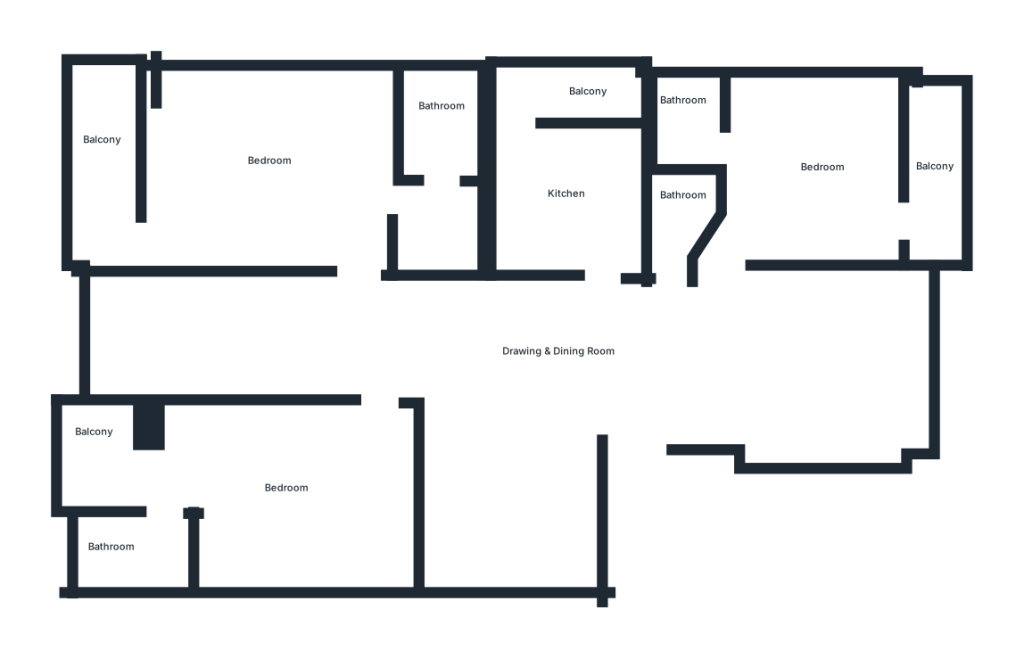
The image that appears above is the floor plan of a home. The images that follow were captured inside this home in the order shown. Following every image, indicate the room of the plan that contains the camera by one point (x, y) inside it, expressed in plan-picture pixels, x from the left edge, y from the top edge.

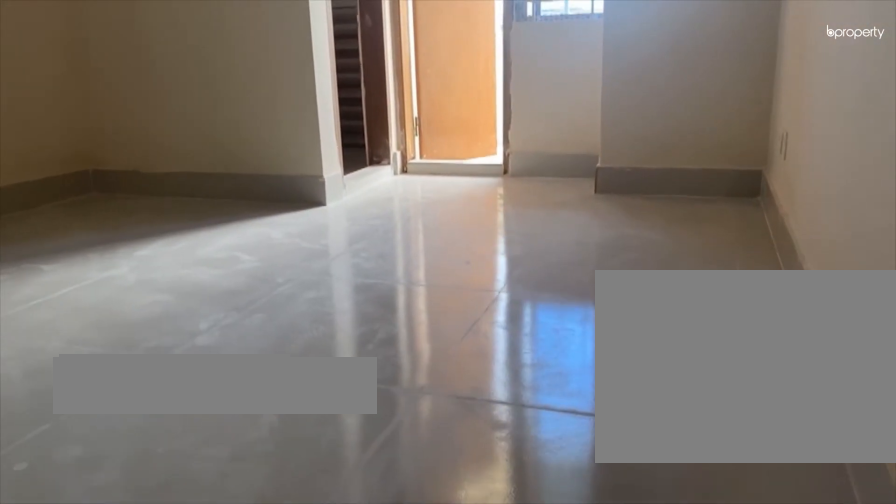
(281, 488)
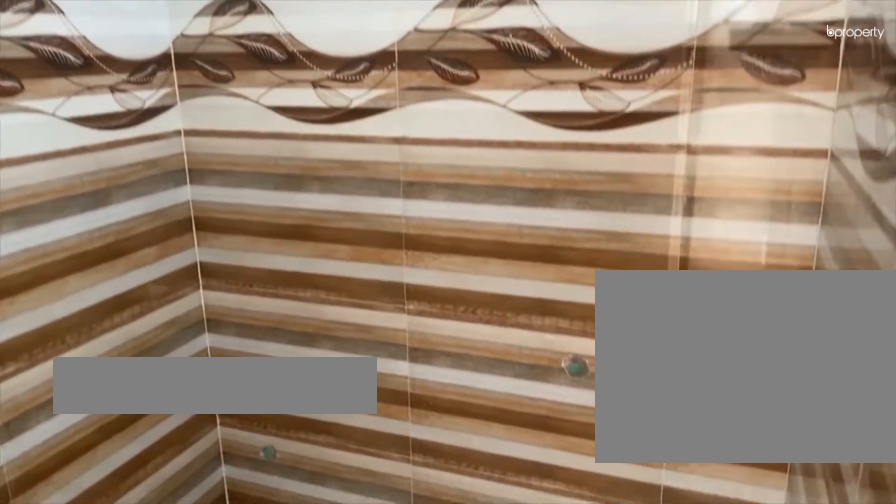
(127, 545)
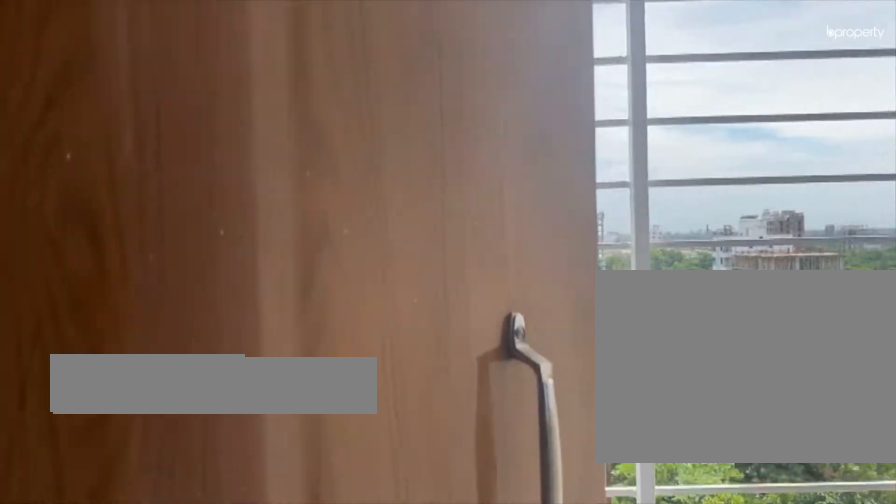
(90, 435)
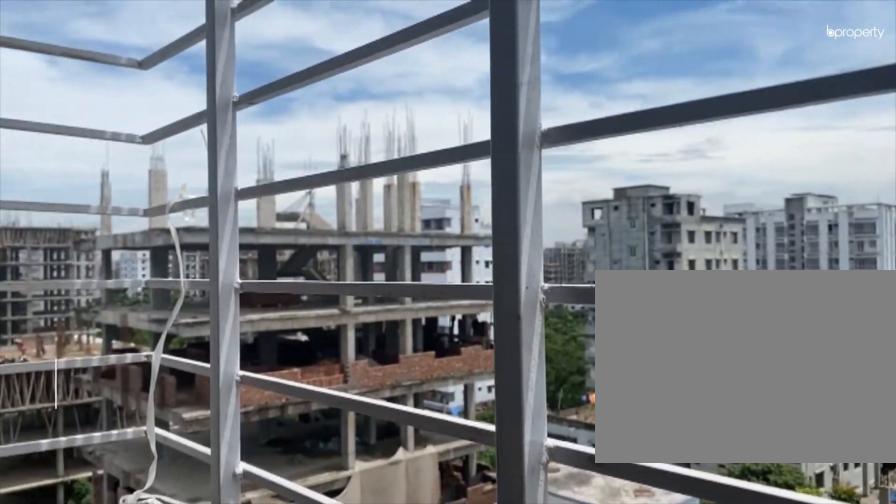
(90, 435)
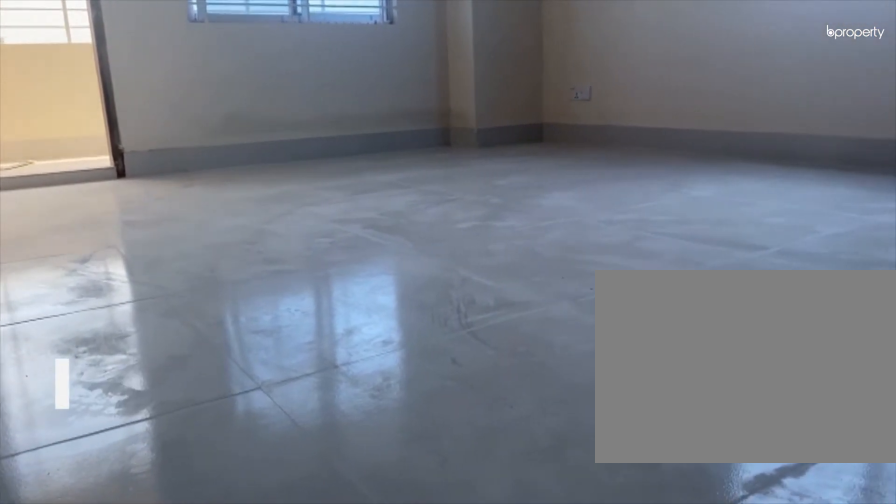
(271, 175)
